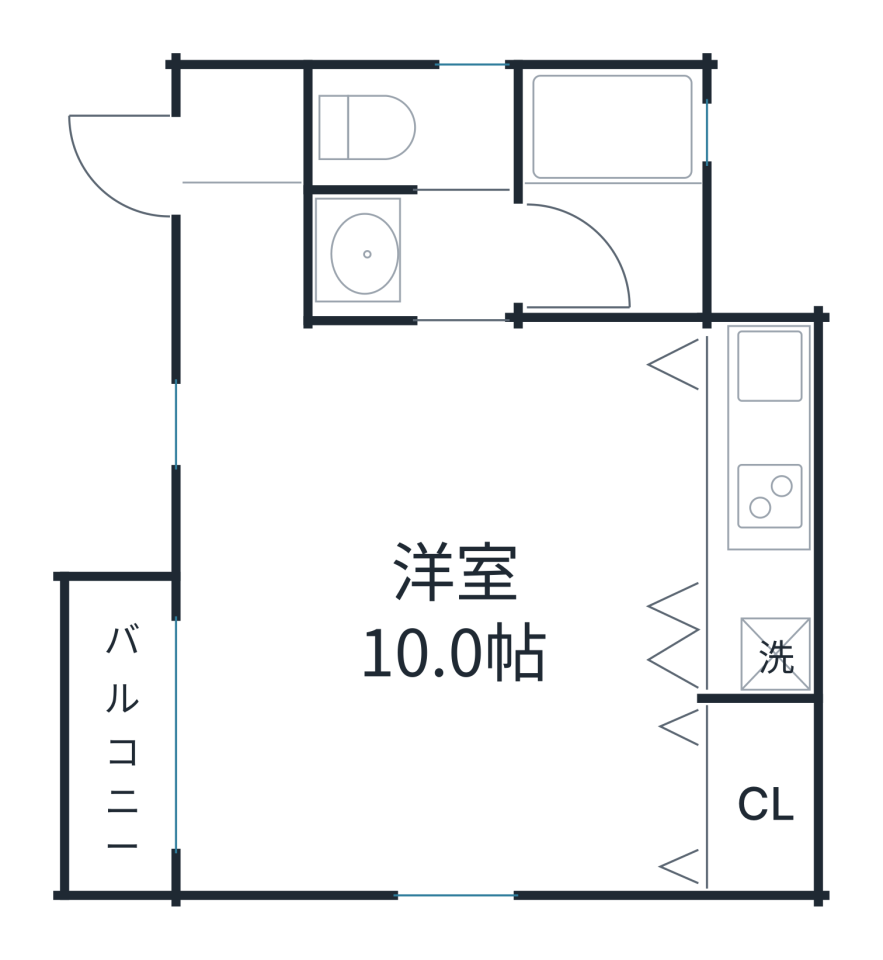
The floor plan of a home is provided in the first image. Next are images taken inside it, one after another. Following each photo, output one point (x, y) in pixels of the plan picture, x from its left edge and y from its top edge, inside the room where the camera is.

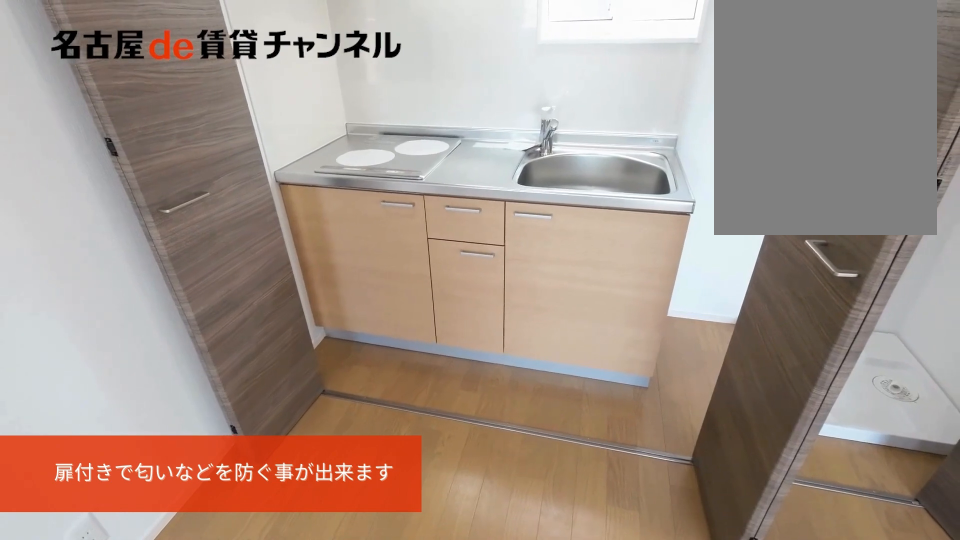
(757, 509)
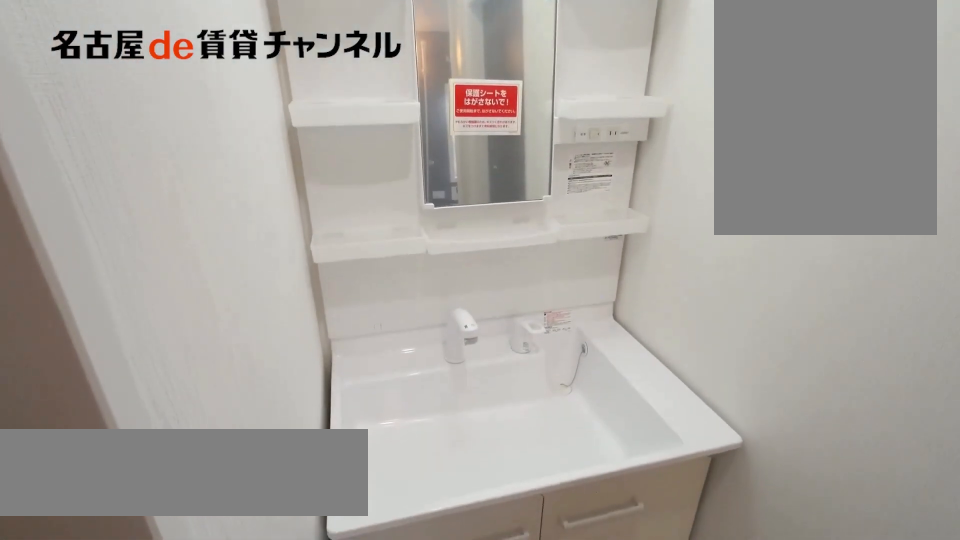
(411, 259)
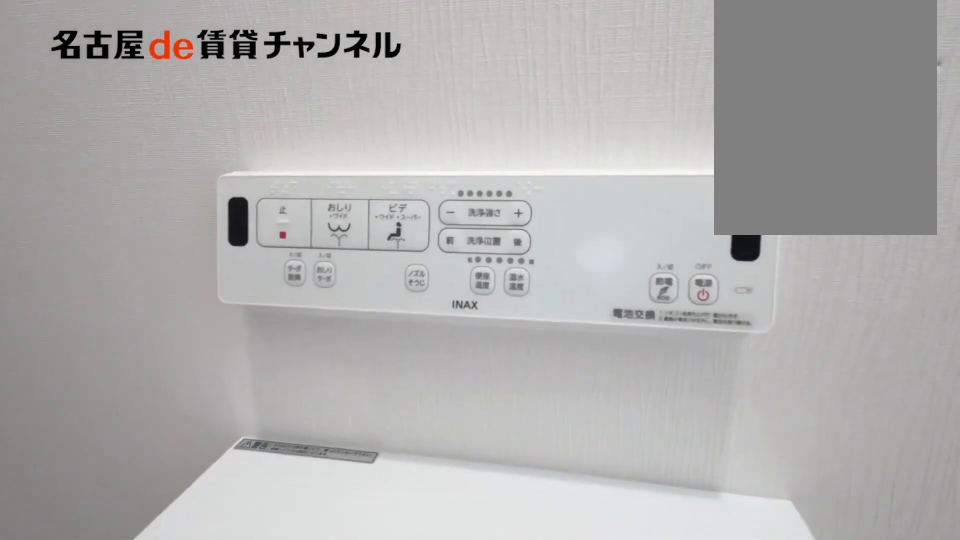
(411, 128)
